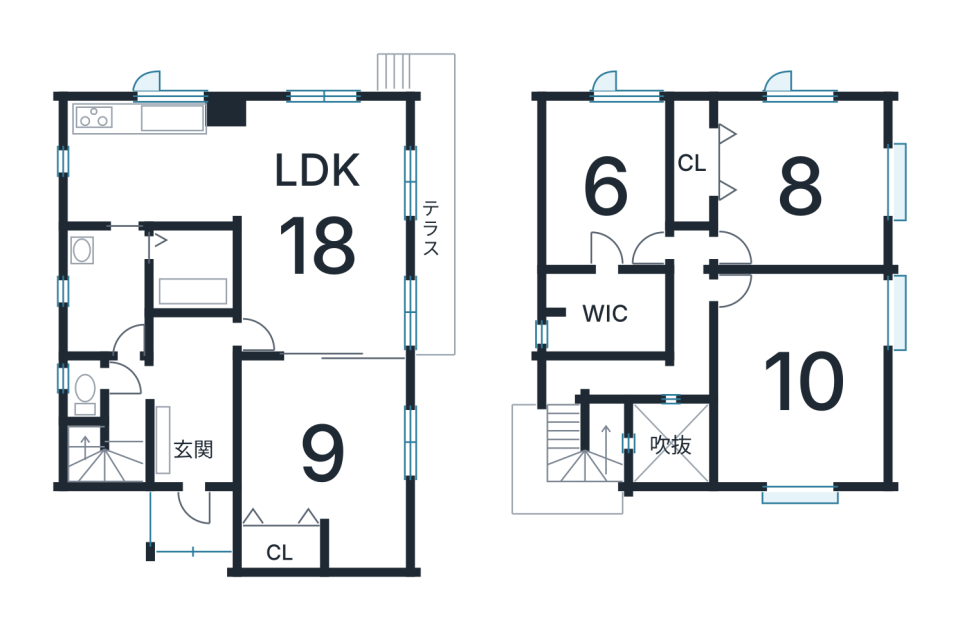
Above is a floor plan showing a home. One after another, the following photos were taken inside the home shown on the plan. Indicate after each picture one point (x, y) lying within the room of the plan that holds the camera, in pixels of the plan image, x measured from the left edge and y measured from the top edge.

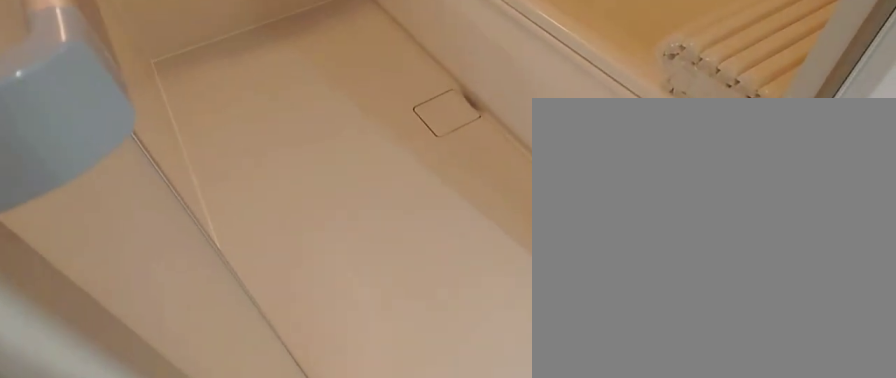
(188, 272)
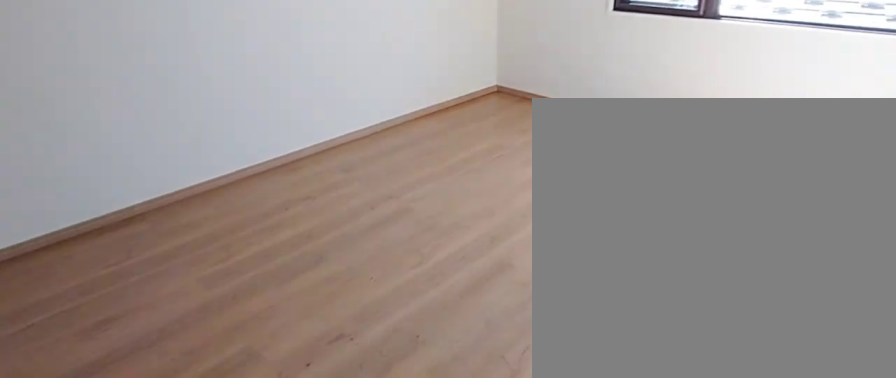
(607, 213)
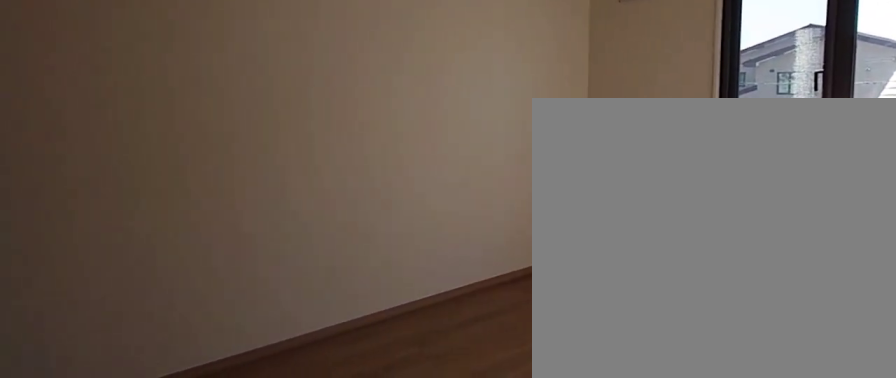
(607, 213)
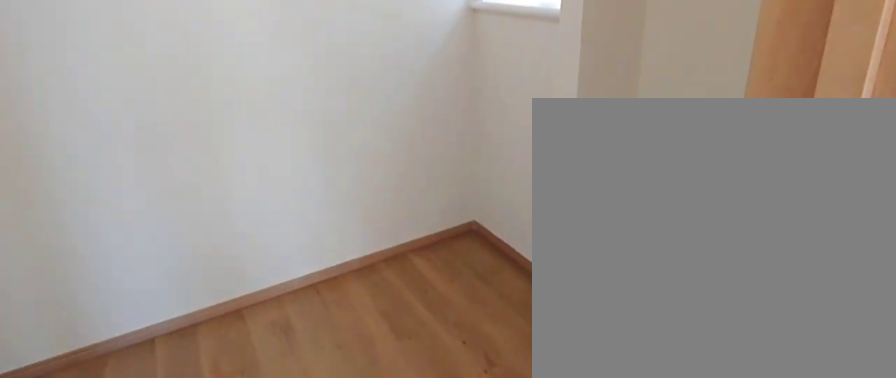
(607, 319)
